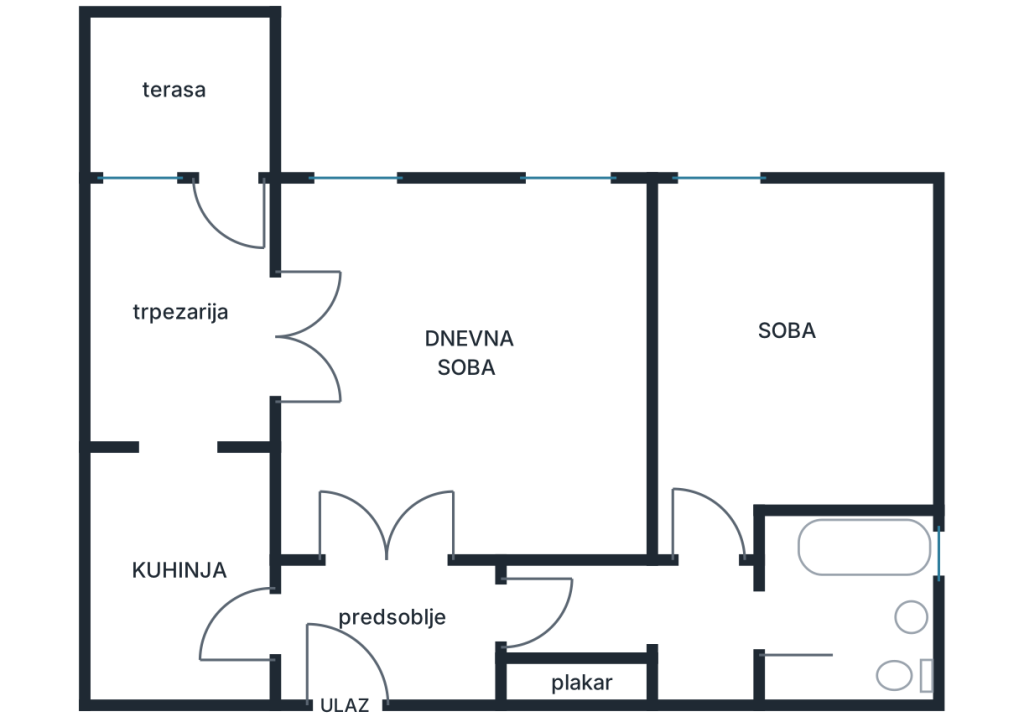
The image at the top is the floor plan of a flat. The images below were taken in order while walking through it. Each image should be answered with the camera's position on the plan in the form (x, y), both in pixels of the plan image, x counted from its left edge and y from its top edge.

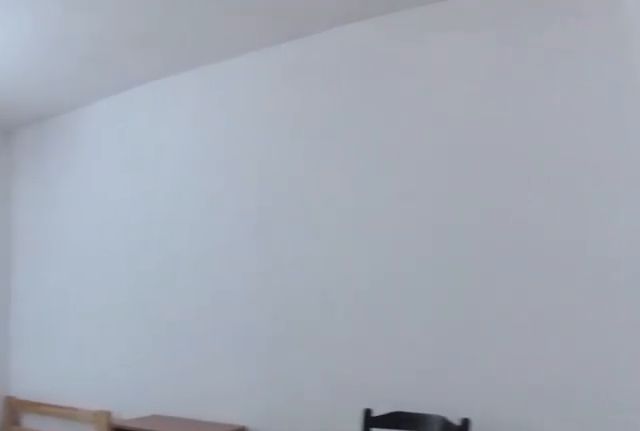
(709, 534)
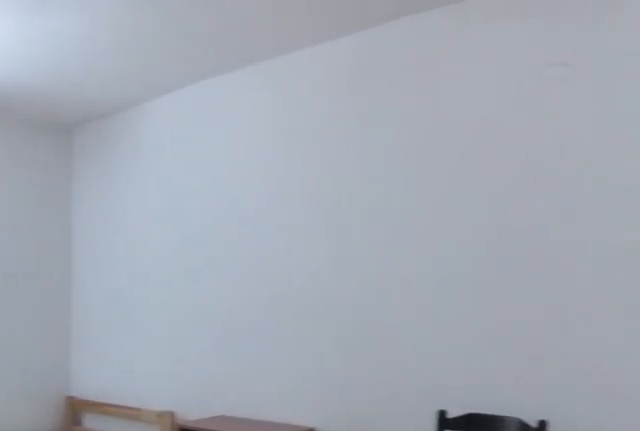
(711, 533)
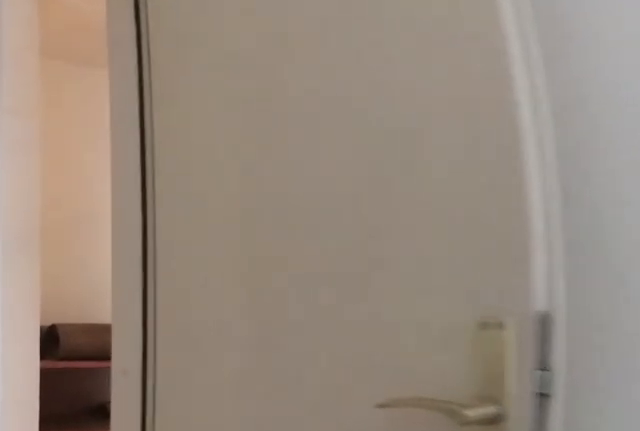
(708, 436)
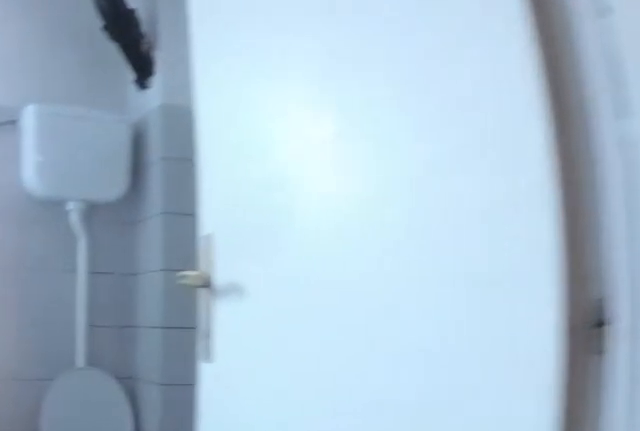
(719, 615)
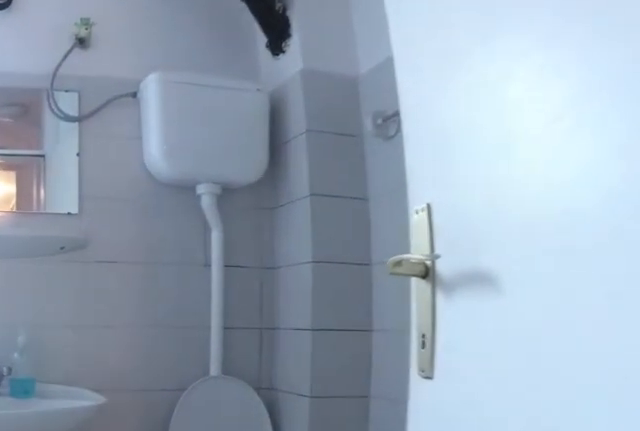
(749, 620)
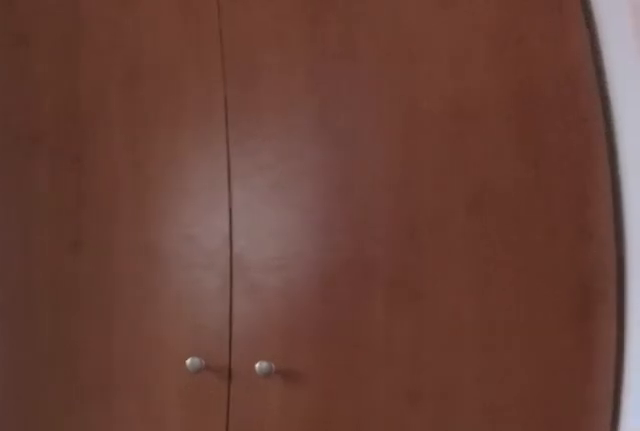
(721, 550)
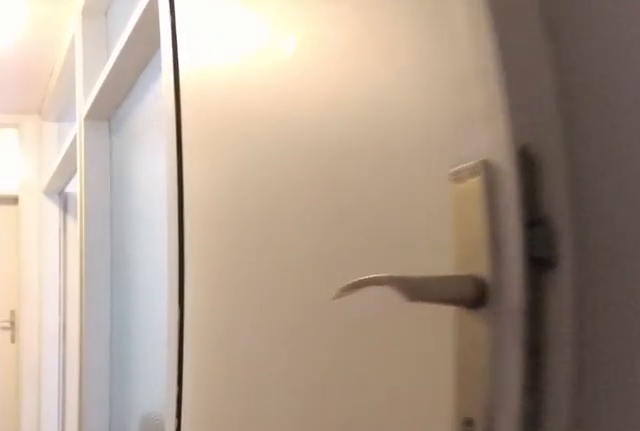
(670, 601)
